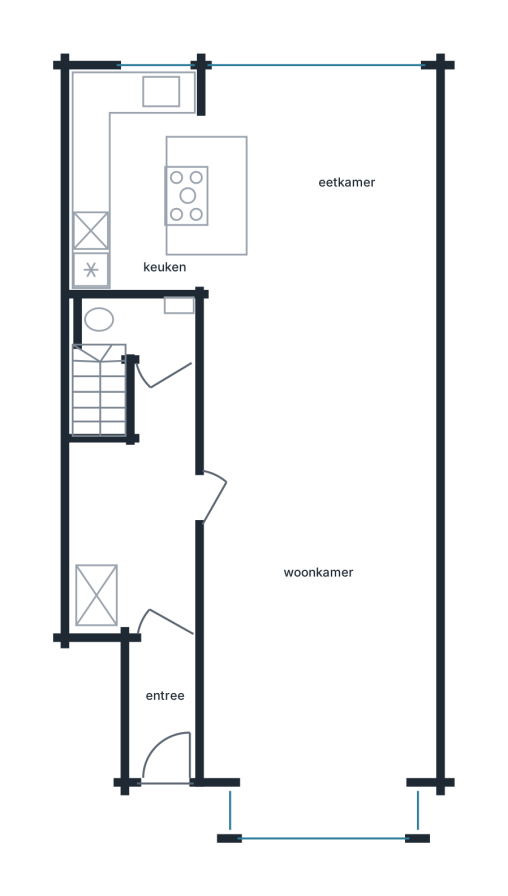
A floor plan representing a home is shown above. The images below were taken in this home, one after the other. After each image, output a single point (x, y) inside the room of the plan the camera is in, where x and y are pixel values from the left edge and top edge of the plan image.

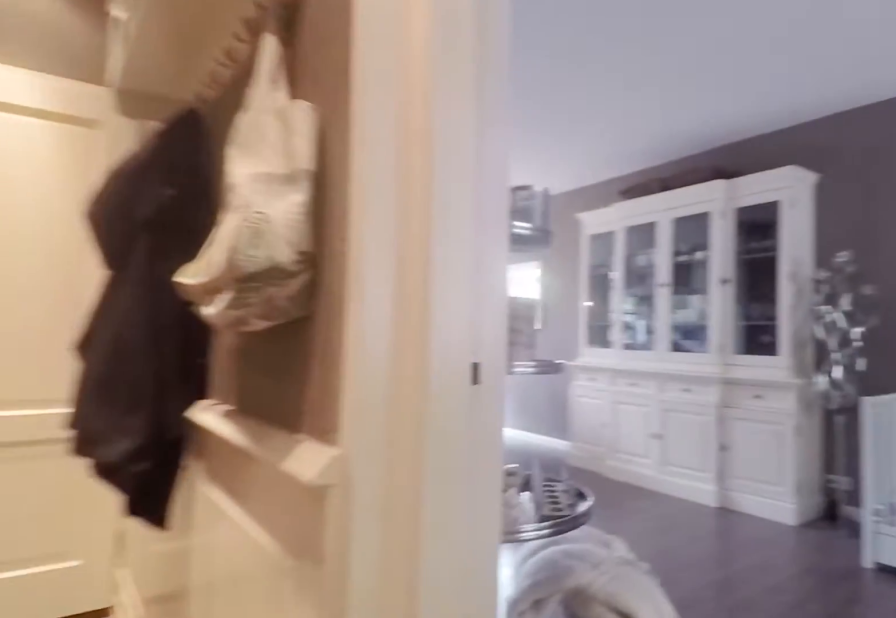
(145, 559)
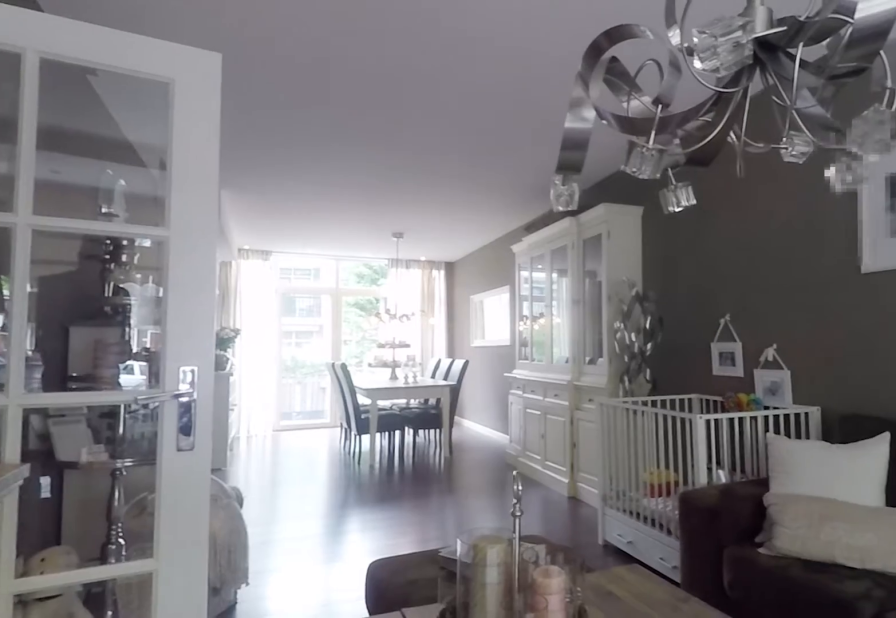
(317, 431)
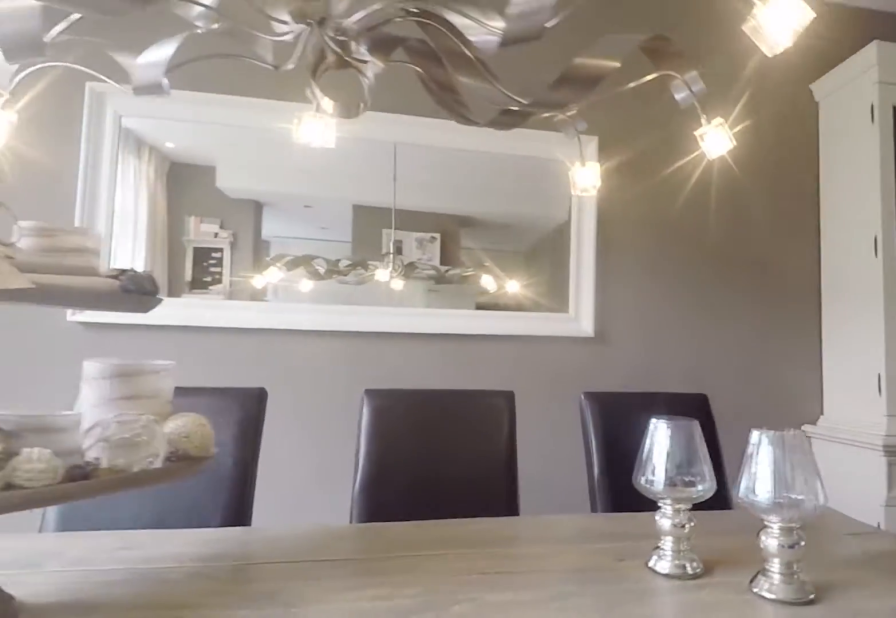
(220, 152)
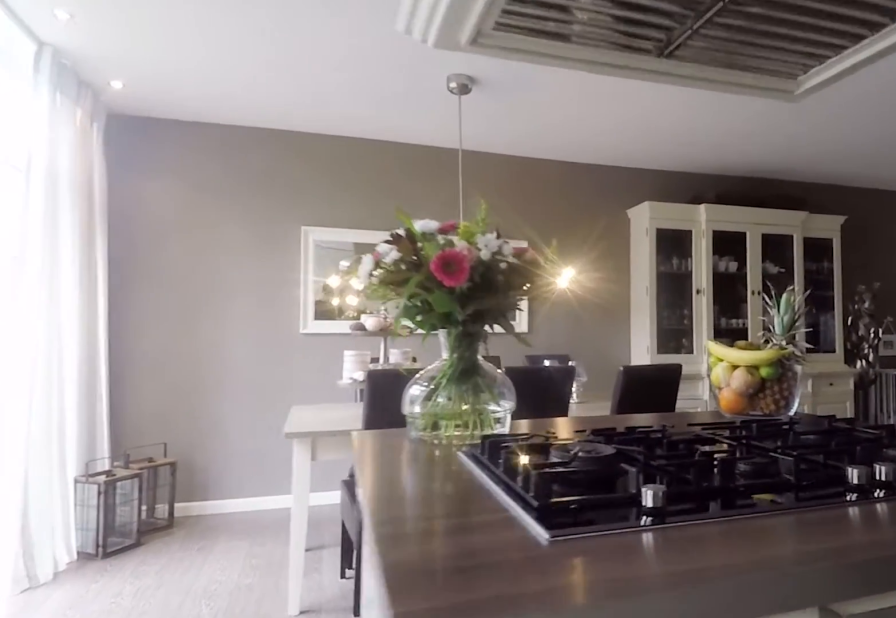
(220, 152)
